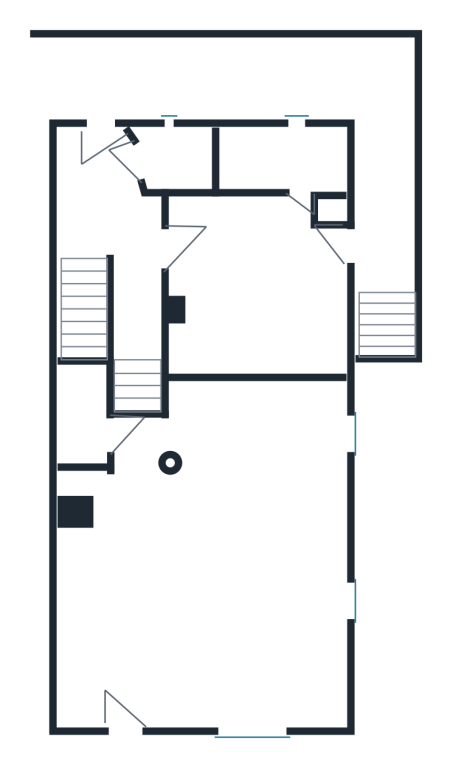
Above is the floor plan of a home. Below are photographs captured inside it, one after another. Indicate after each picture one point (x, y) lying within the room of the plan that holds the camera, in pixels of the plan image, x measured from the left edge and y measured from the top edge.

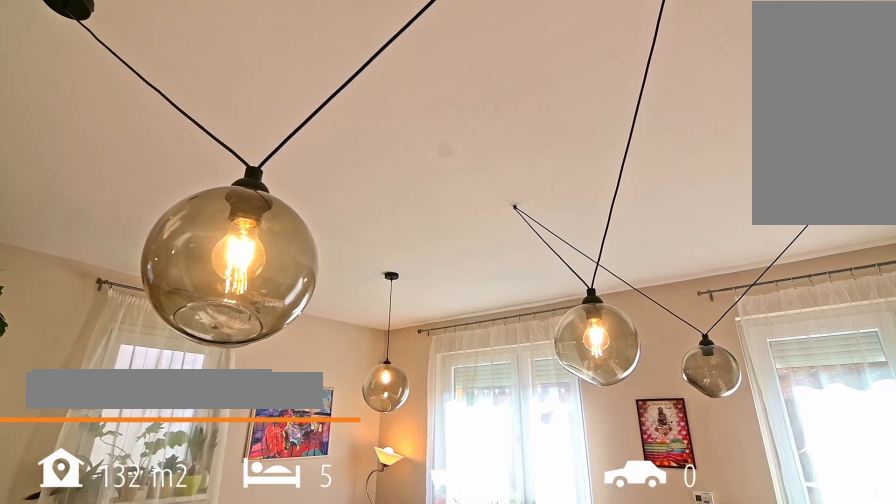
(213, 556)
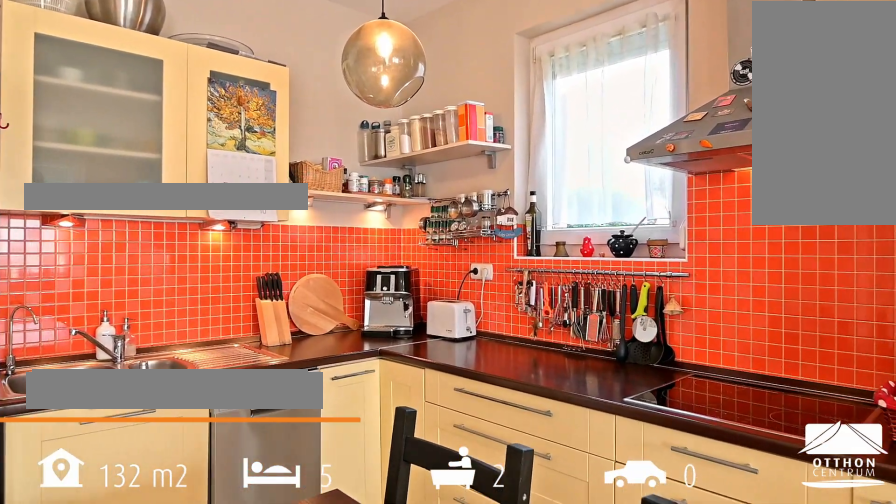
(246, 446)
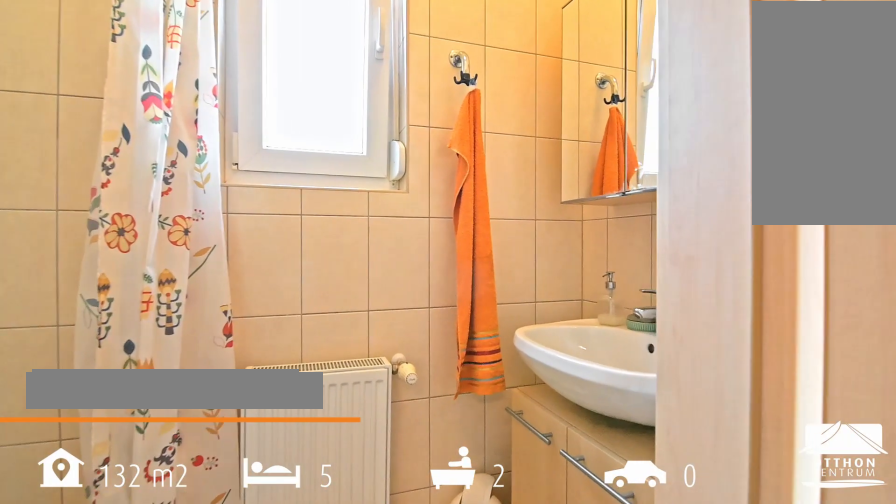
(285, 161)
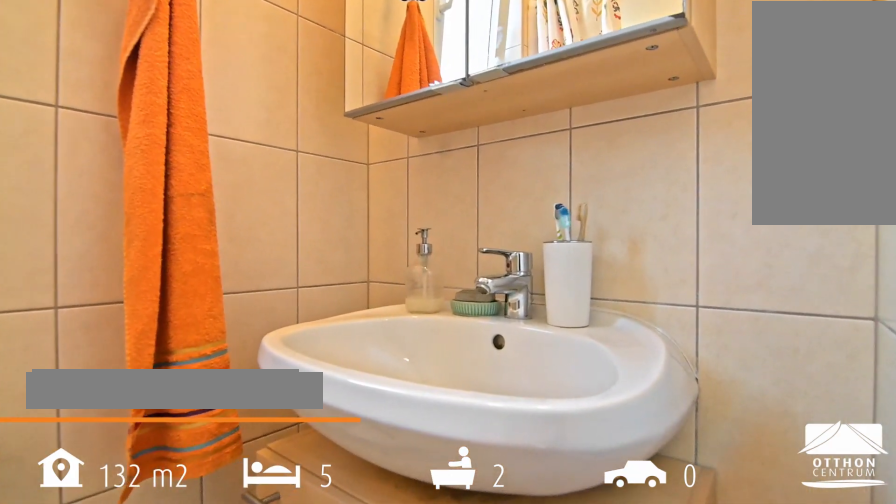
(284, 160)
